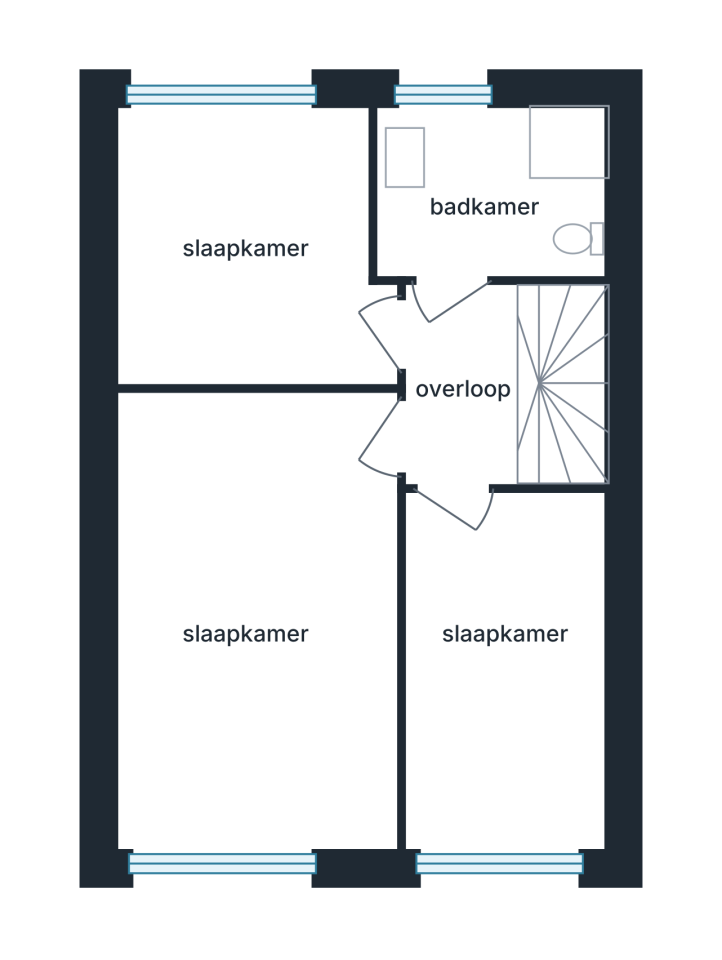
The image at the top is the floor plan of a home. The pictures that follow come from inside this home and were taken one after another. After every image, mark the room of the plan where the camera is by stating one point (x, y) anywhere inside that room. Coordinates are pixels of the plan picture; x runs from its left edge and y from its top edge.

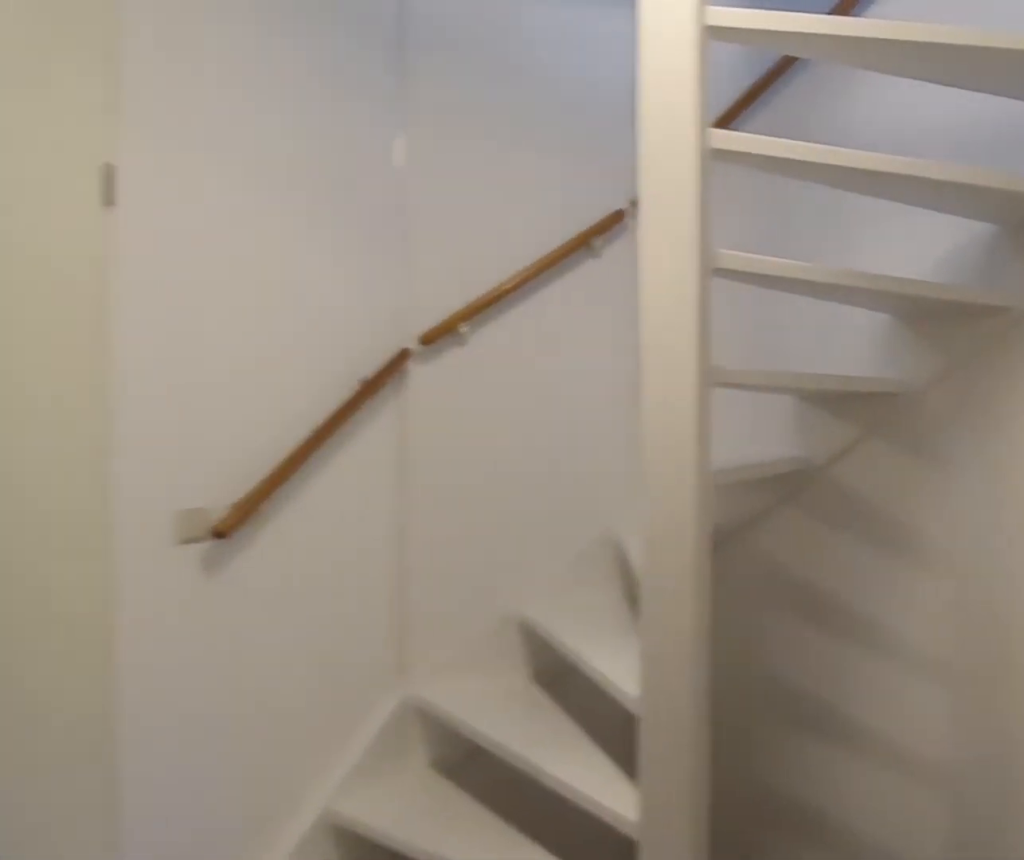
(460, 384)
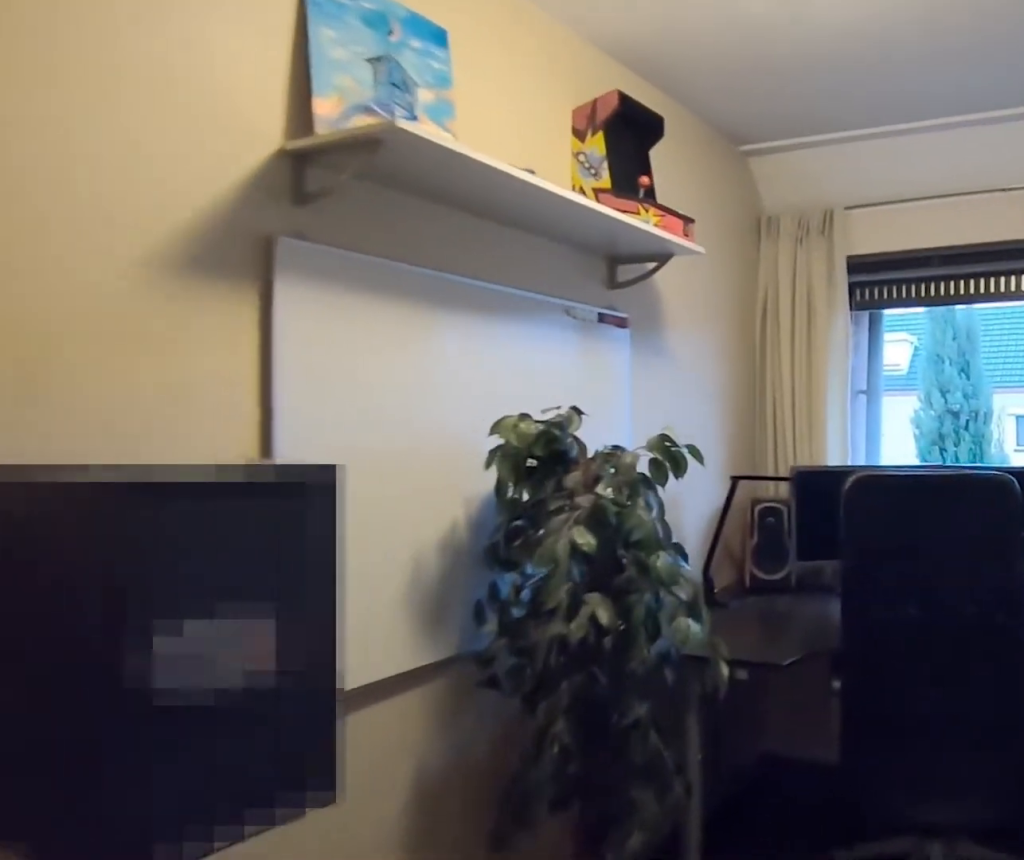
(507, 674)
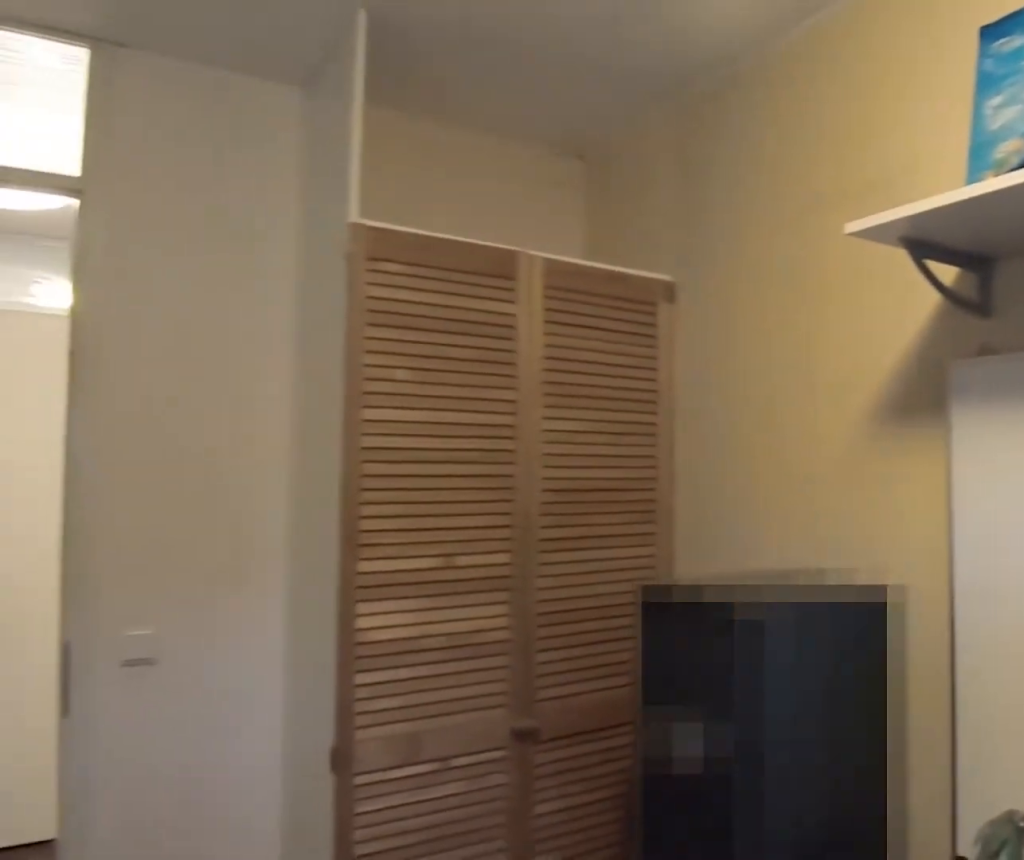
(507, 674)
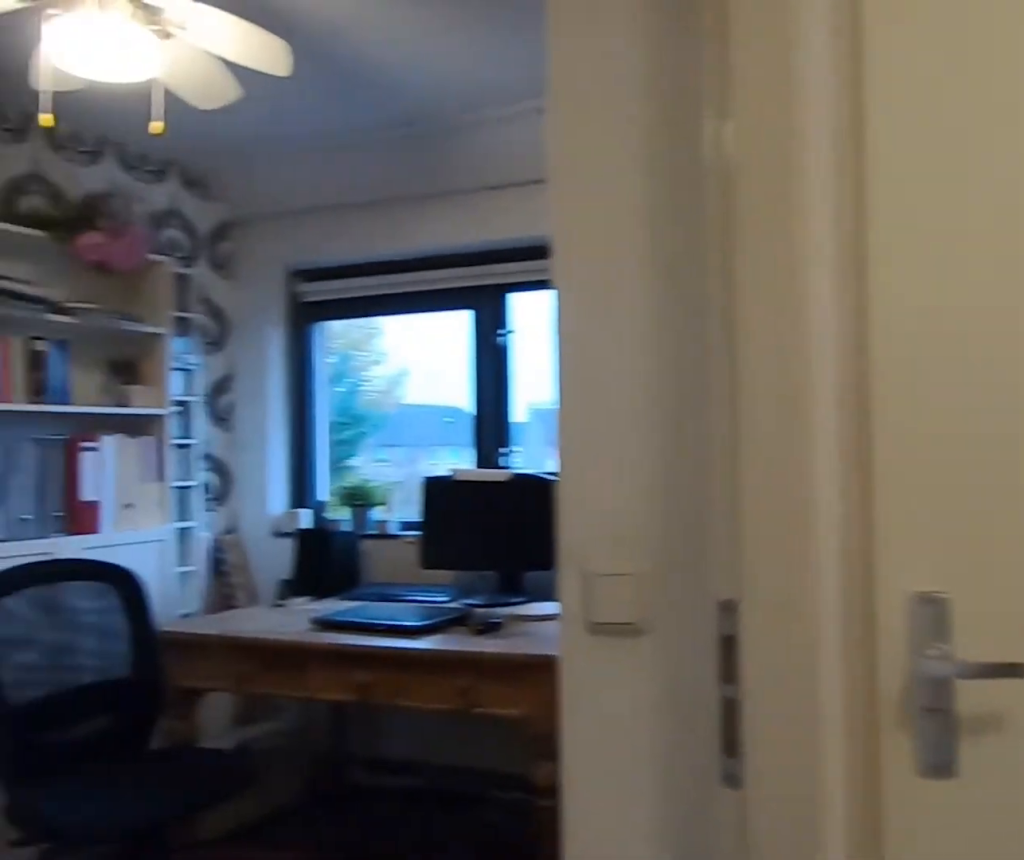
(460, 383)
